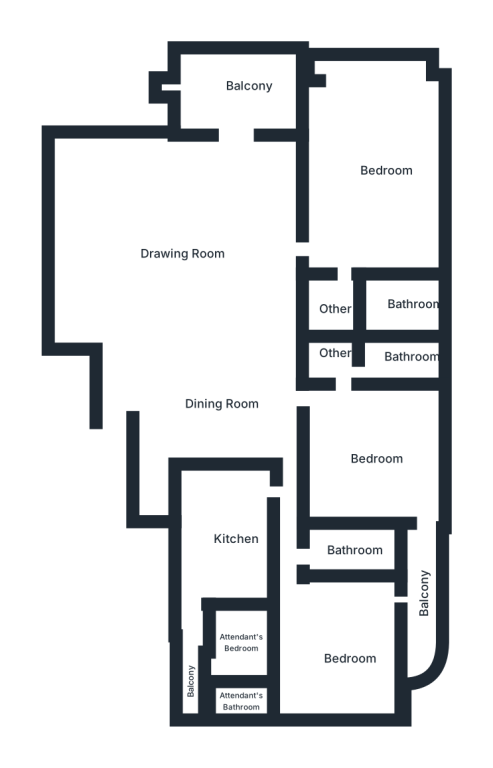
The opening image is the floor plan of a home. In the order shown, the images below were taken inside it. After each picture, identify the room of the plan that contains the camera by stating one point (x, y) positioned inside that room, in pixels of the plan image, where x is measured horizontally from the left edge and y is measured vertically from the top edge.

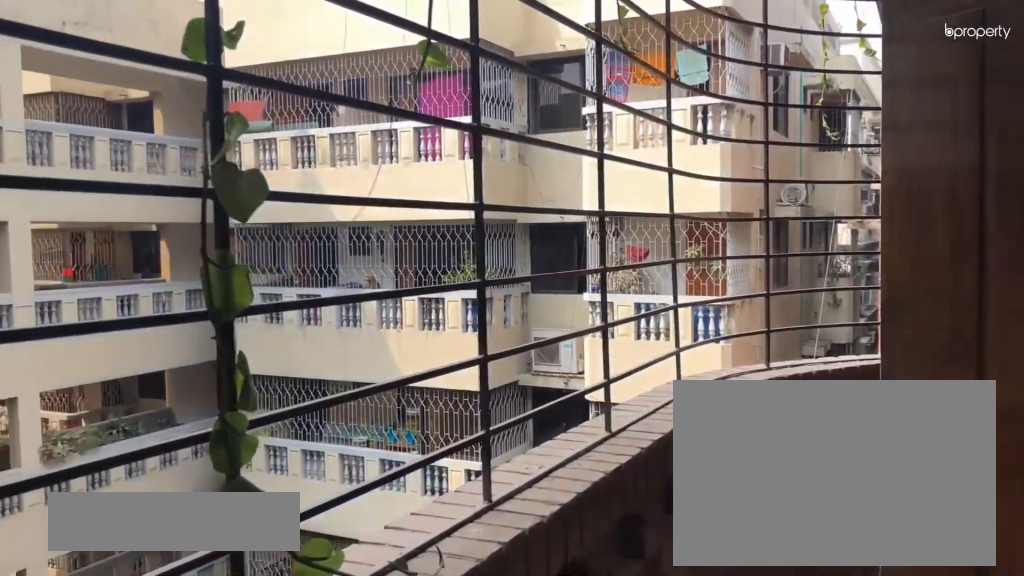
(419, 588)
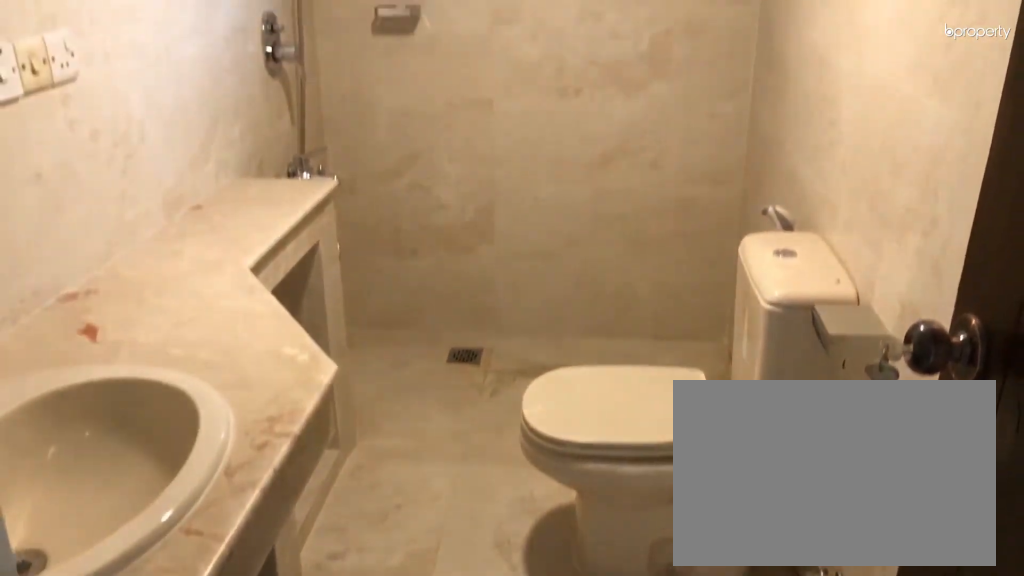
(348, 549)
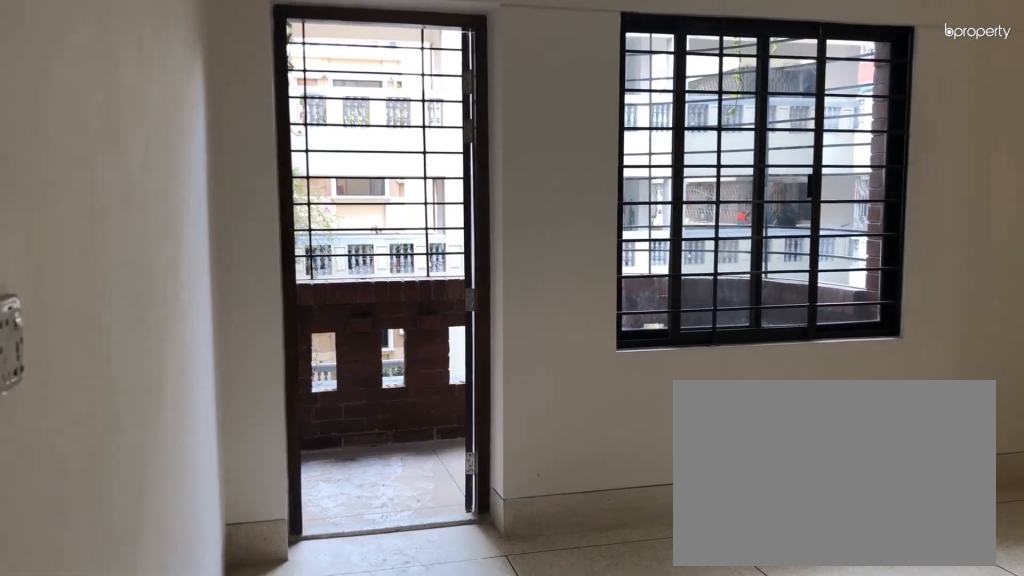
(338, 644)
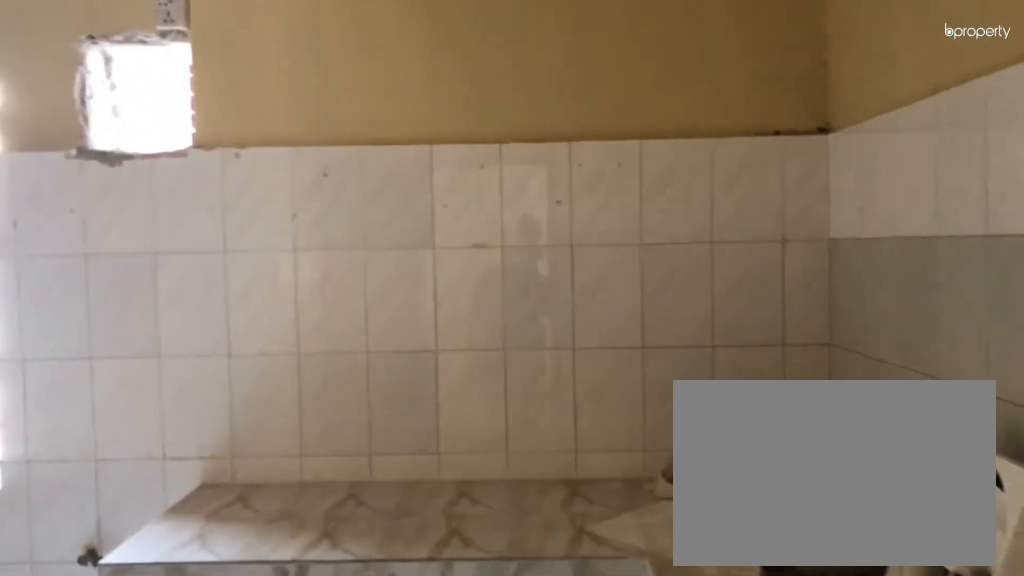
(223, 534)
